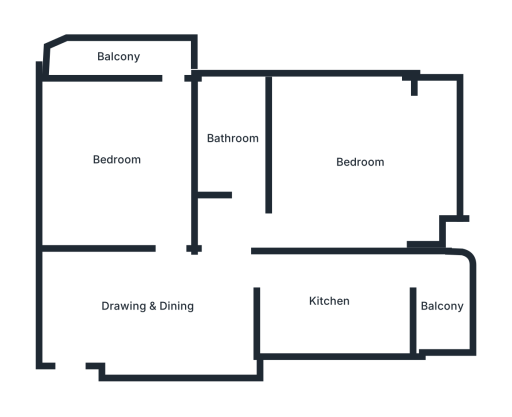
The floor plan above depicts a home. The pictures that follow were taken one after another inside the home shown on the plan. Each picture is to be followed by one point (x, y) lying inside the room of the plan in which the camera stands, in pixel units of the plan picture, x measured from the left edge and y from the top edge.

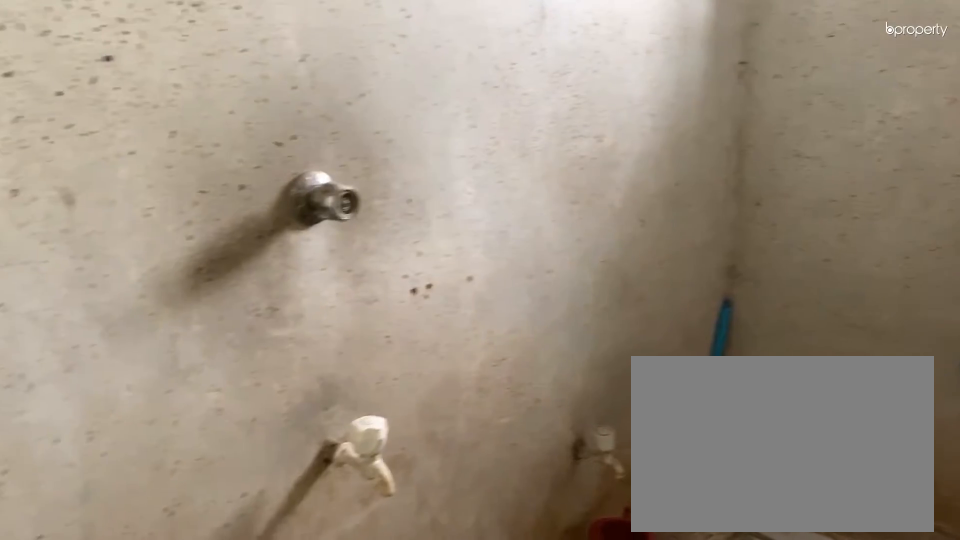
(233, 139)
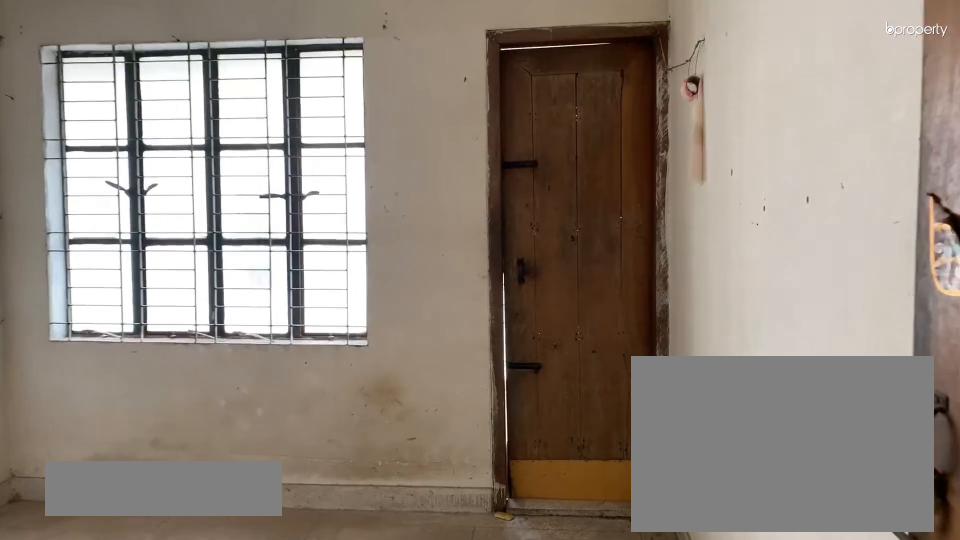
(116, 161)
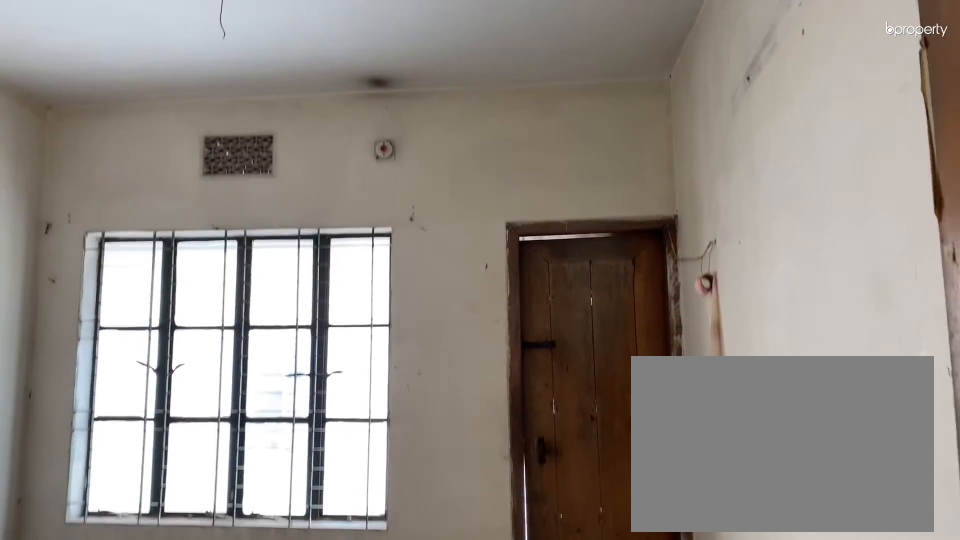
(116, 161)
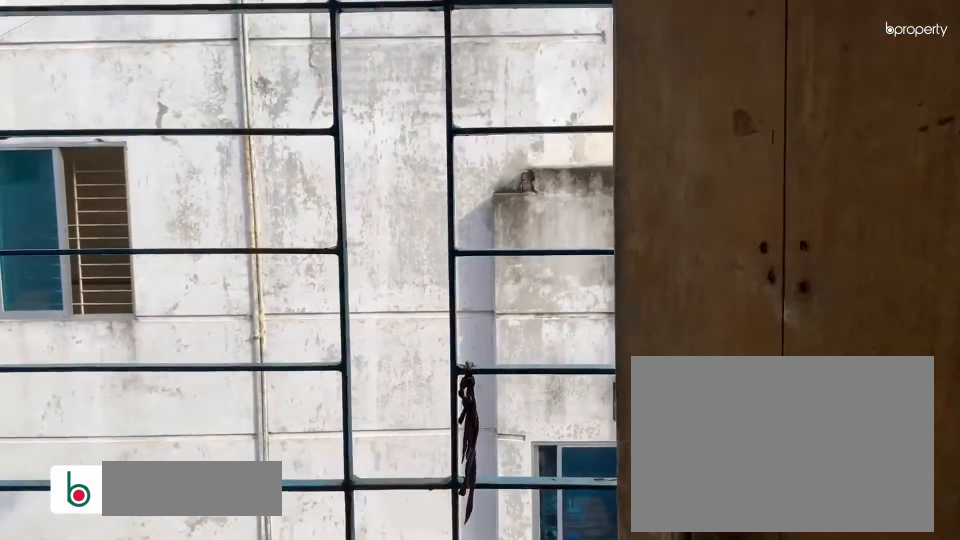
(119, 57)
